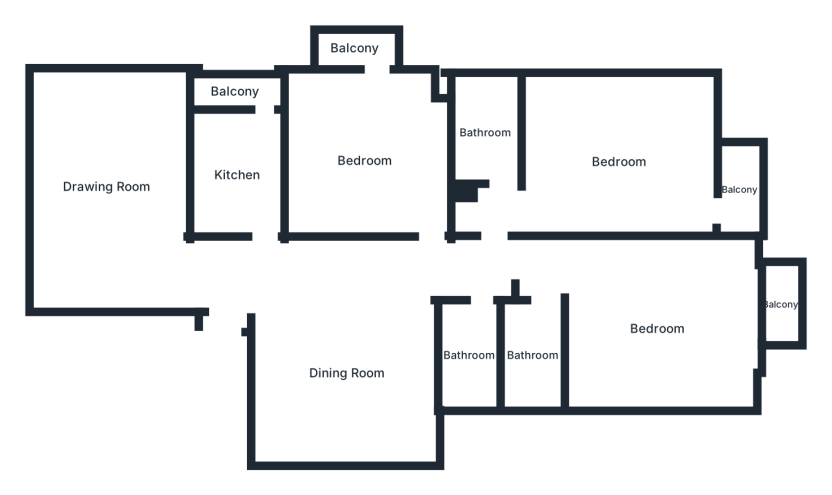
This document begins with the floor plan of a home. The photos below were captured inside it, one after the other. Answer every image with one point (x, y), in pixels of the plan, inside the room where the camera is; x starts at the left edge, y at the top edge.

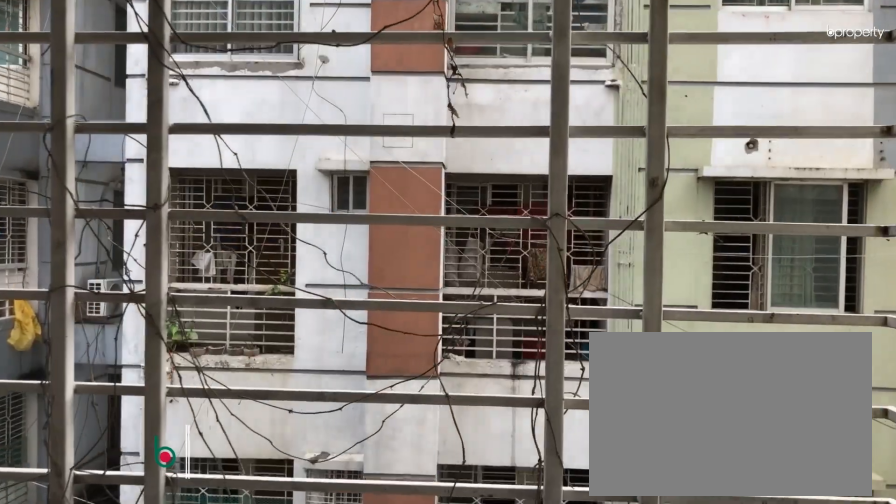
(356, 48)
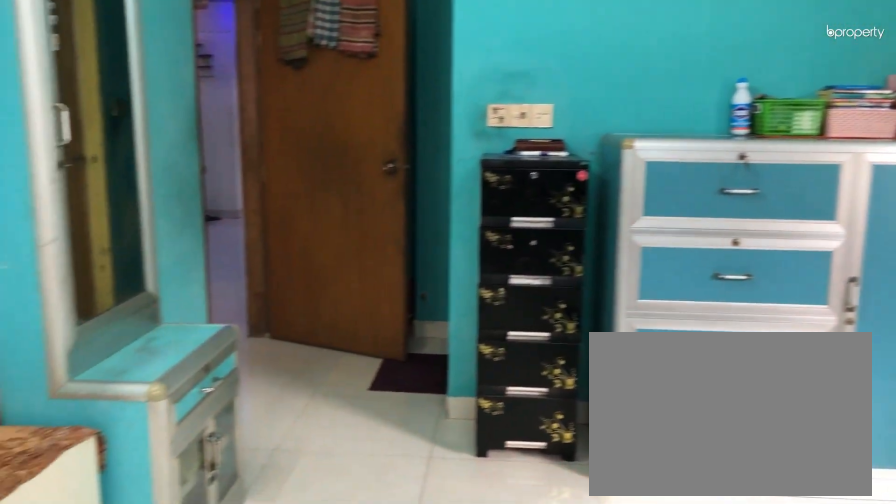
(619, 162)
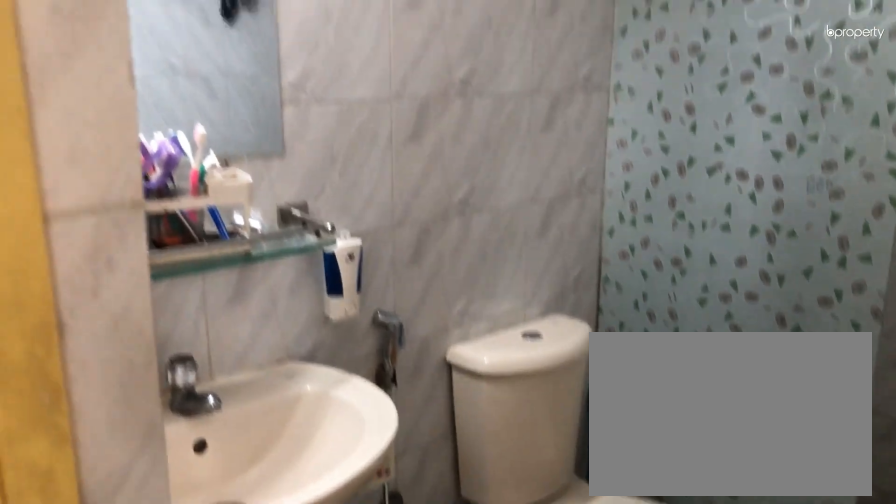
(484, 134)
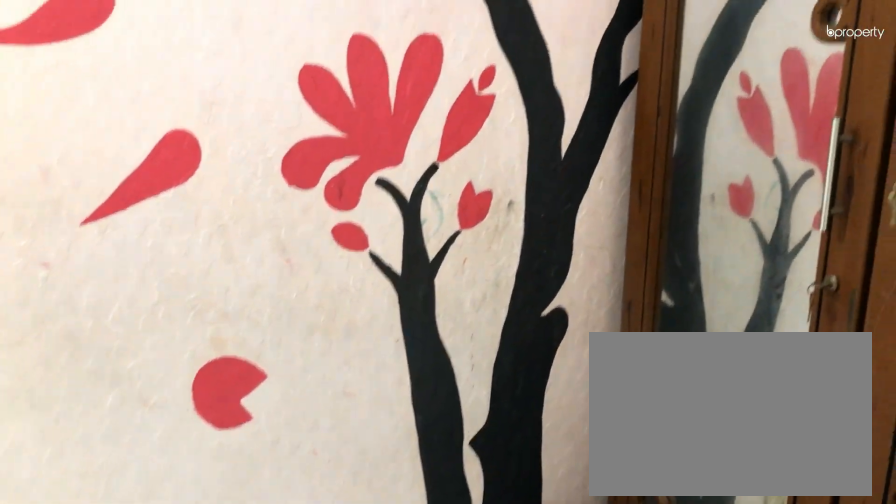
(658, 329)
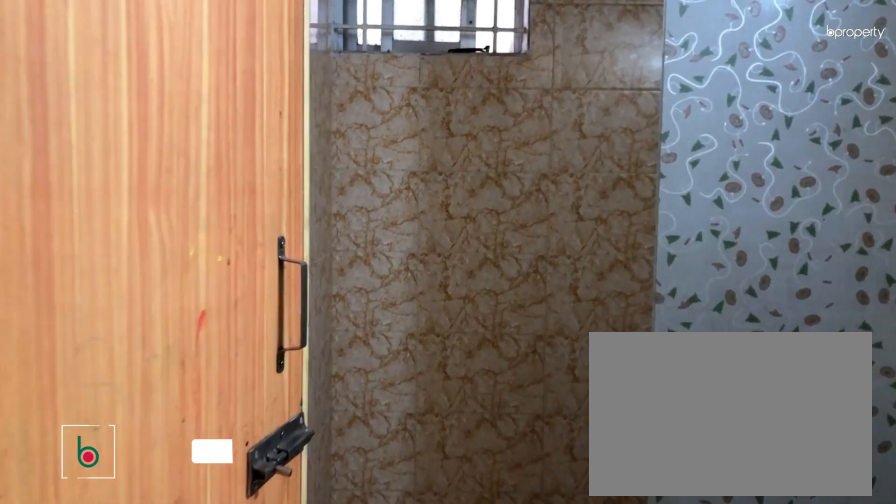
(533, 354)
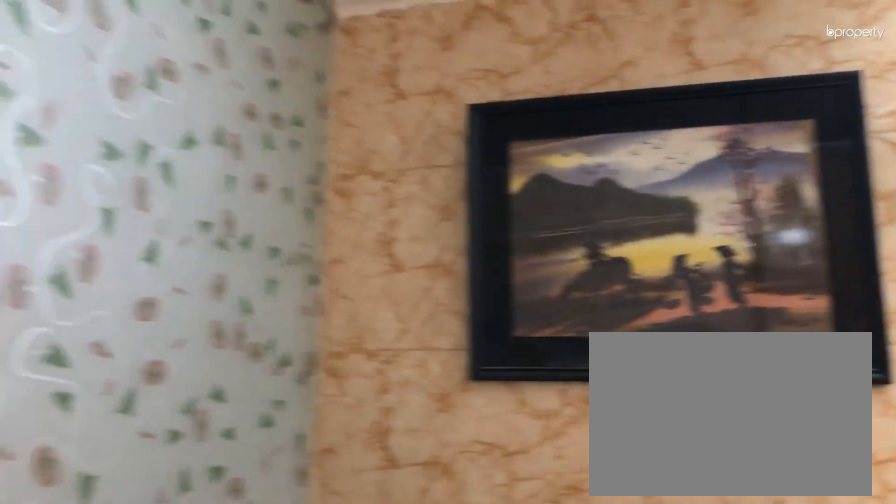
(533, 354)
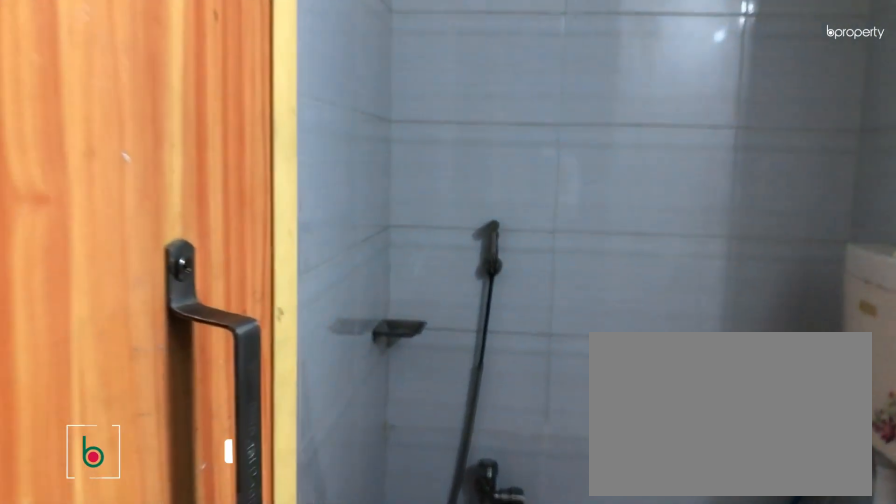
(469, 354)
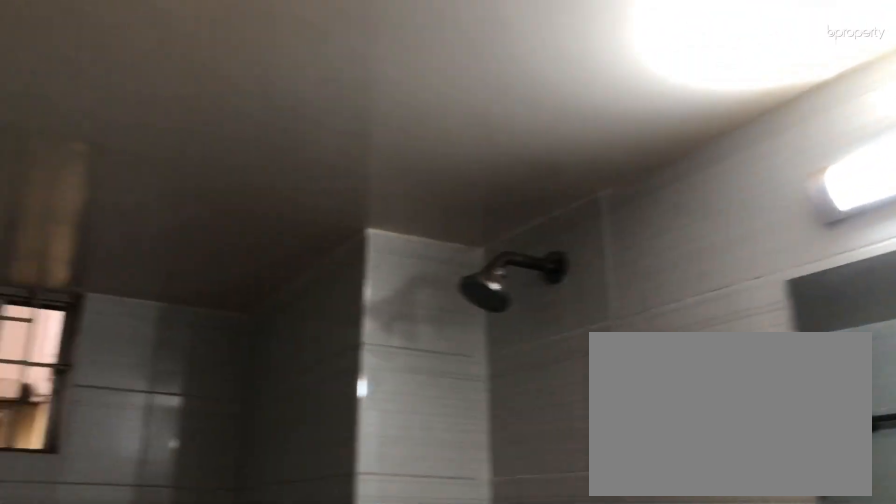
(469, 355)
